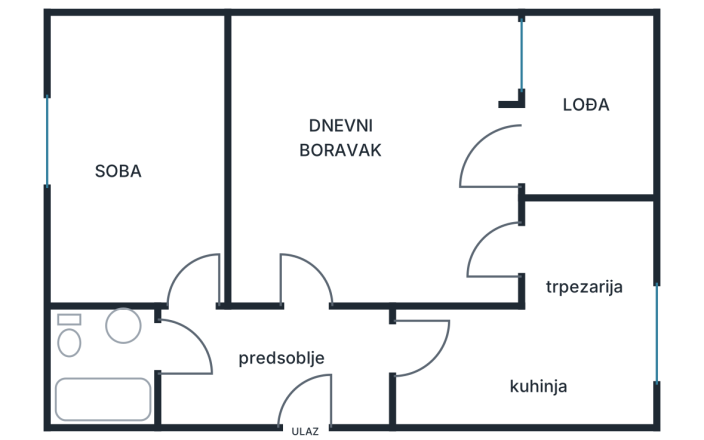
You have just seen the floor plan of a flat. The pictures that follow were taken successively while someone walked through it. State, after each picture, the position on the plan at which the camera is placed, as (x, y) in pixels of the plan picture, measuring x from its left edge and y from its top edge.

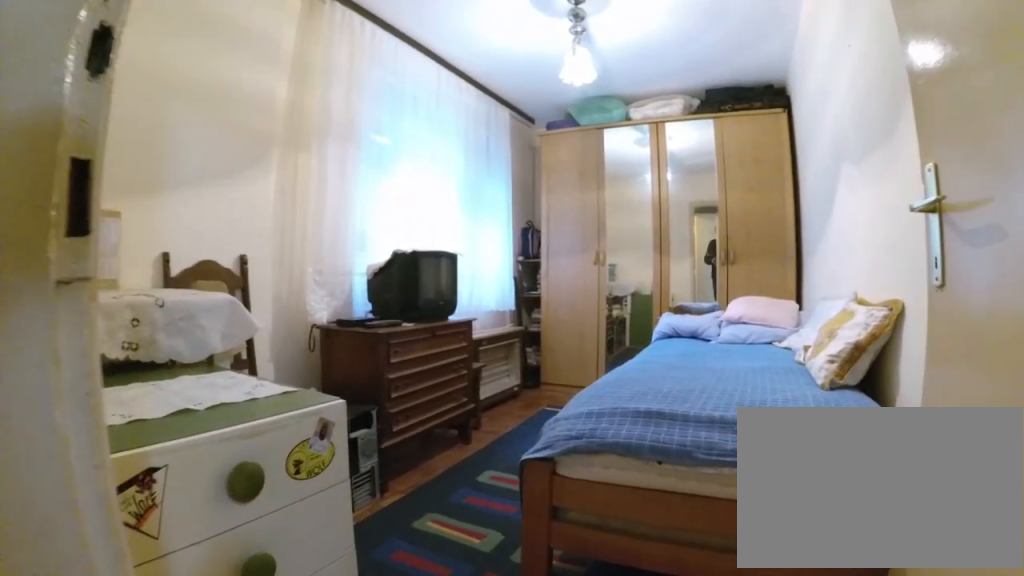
(189, 353)
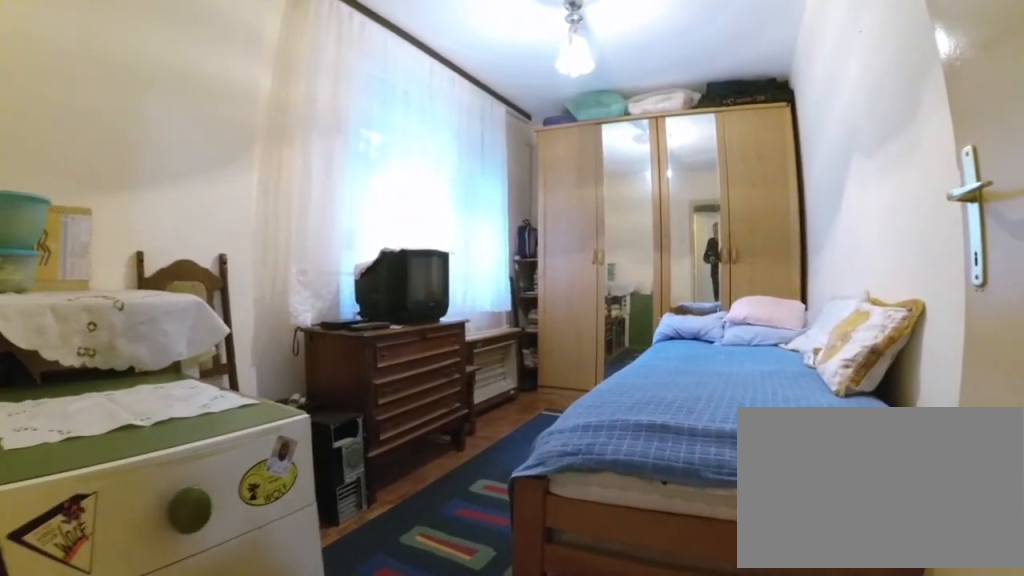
(188, 340)
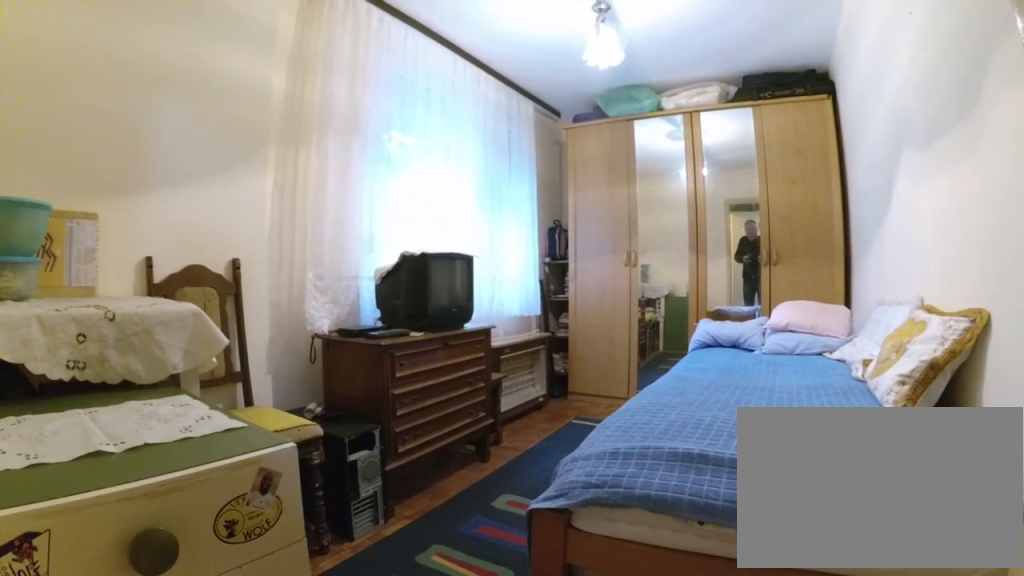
(190, 314)
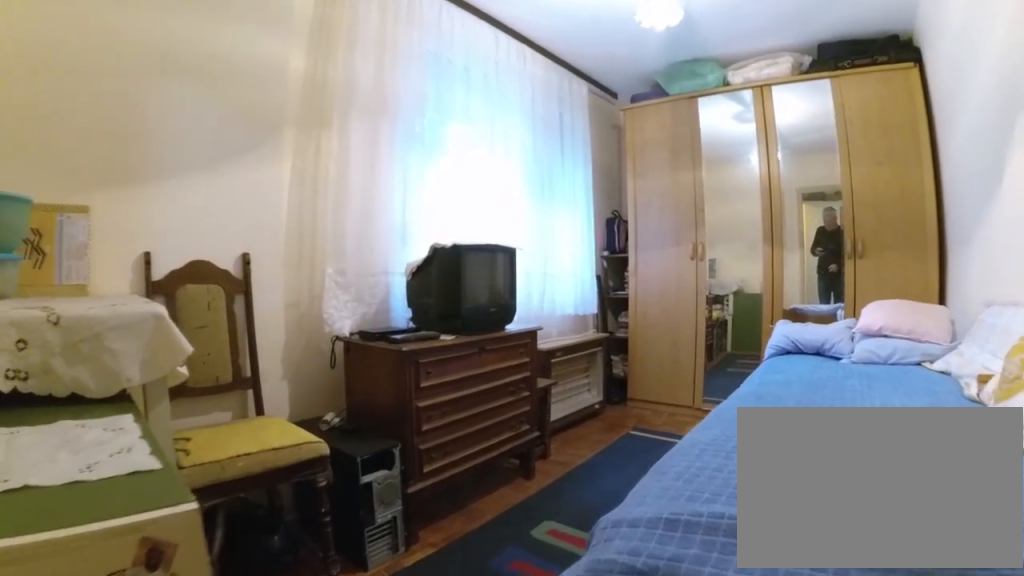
(178, 290)
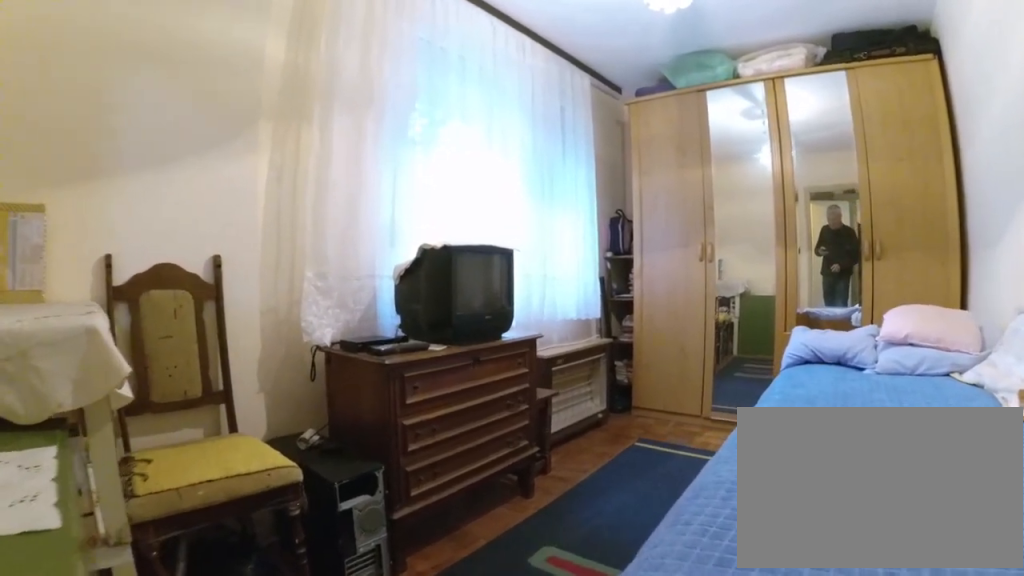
(166, 280)
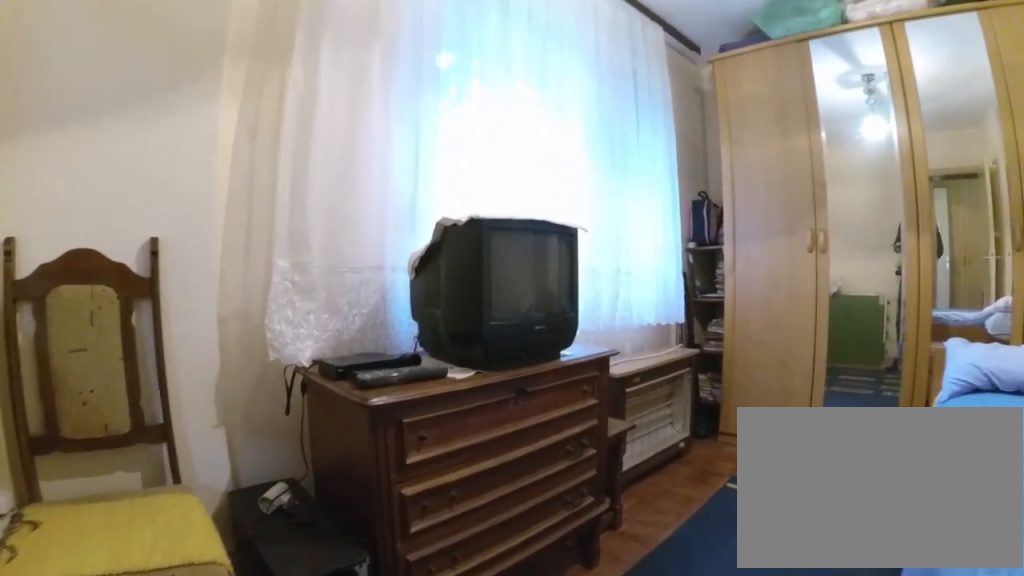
(126, 249)
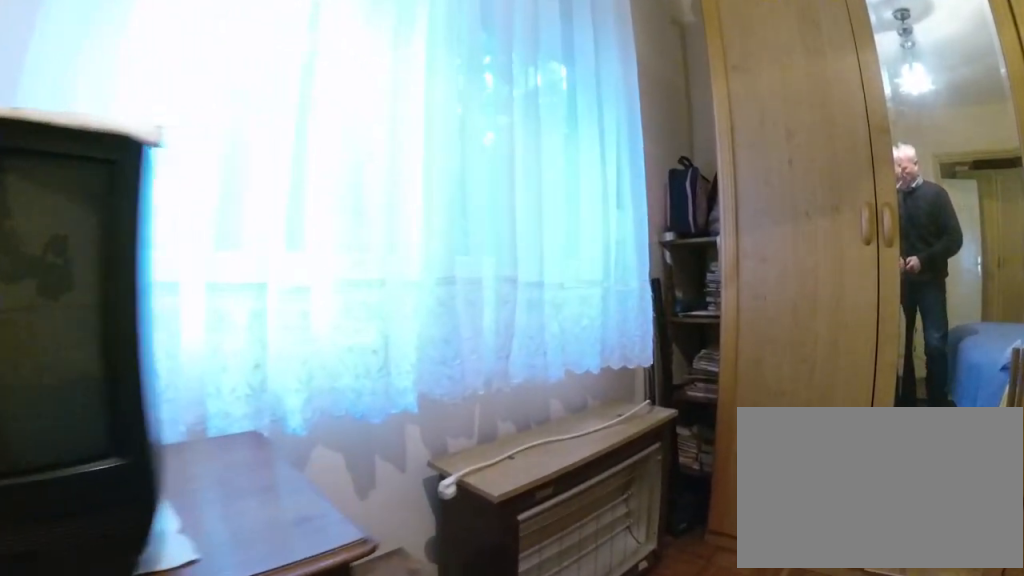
(99, 172)
